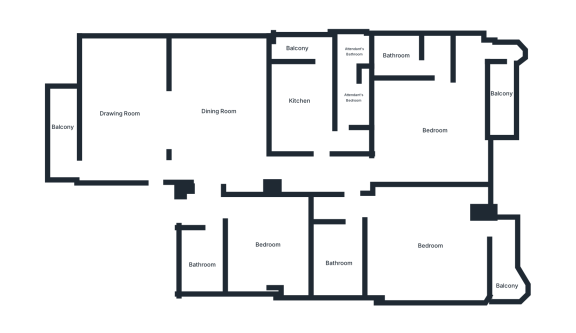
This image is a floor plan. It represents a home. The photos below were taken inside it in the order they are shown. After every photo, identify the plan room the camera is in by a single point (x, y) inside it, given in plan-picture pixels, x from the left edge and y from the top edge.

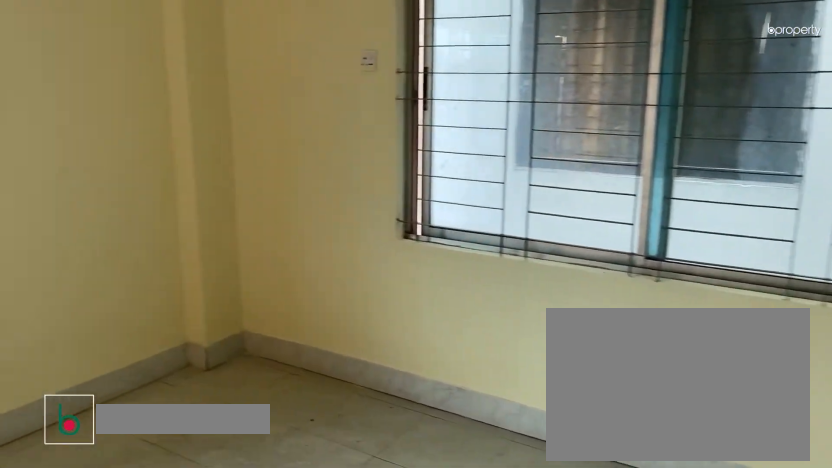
(127, 108)
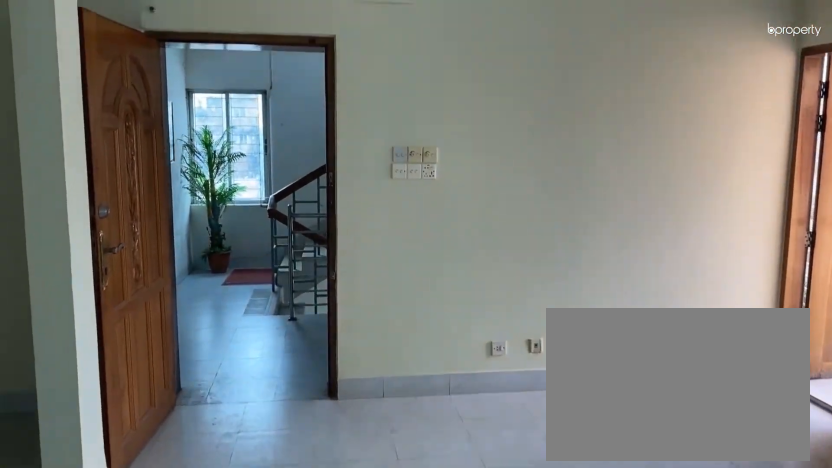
(127, 108)
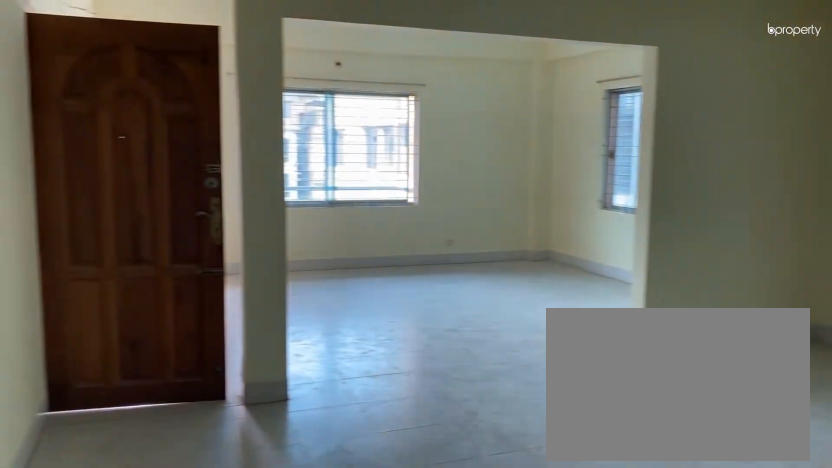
(221, 110)
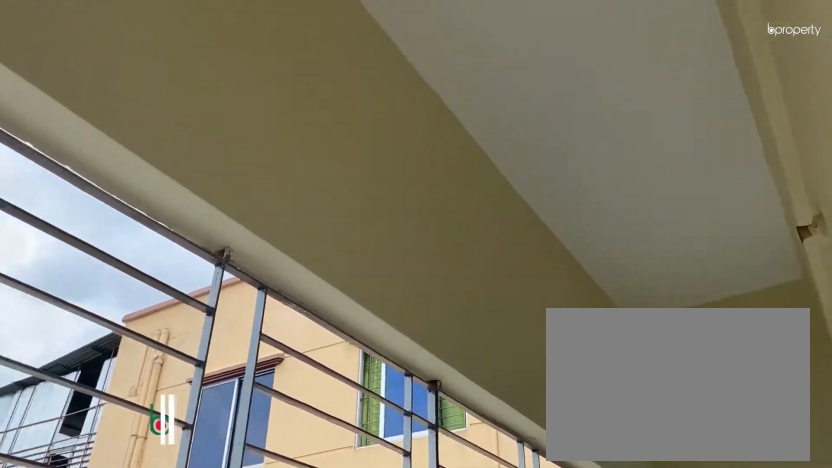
(64, 128)
